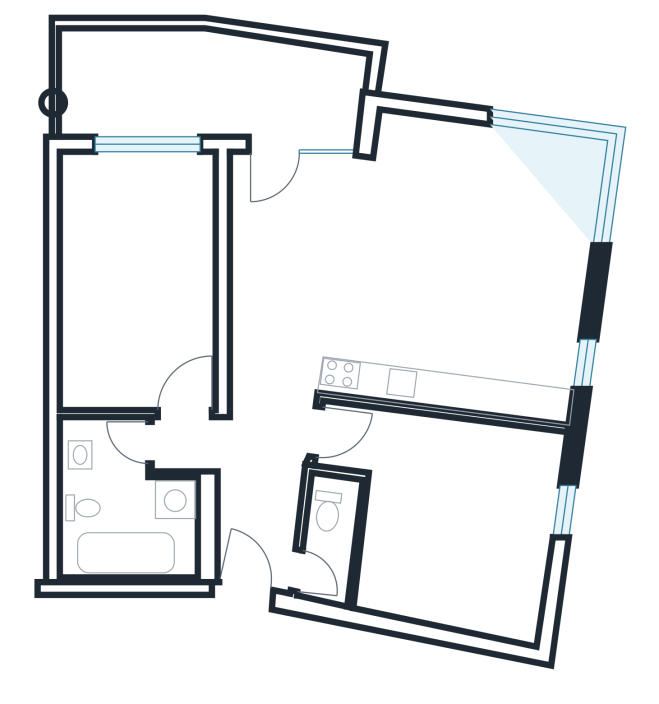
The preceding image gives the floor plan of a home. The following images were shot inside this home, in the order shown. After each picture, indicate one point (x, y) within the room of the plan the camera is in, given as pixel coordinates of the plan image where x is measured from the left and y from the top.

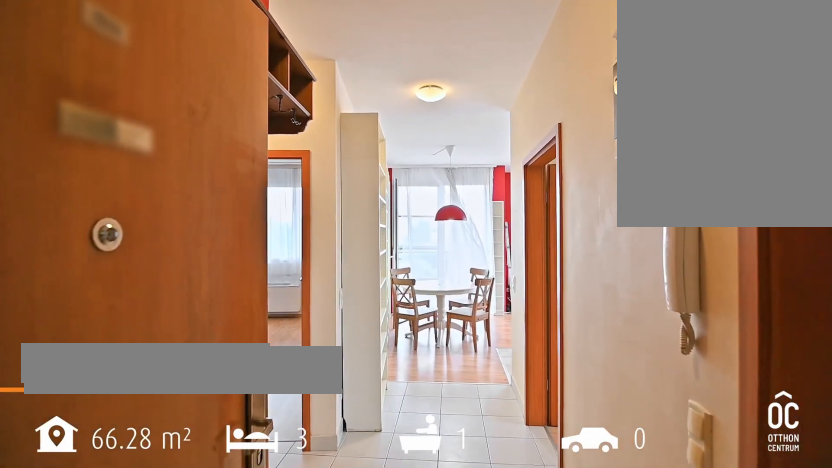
(256, 457)
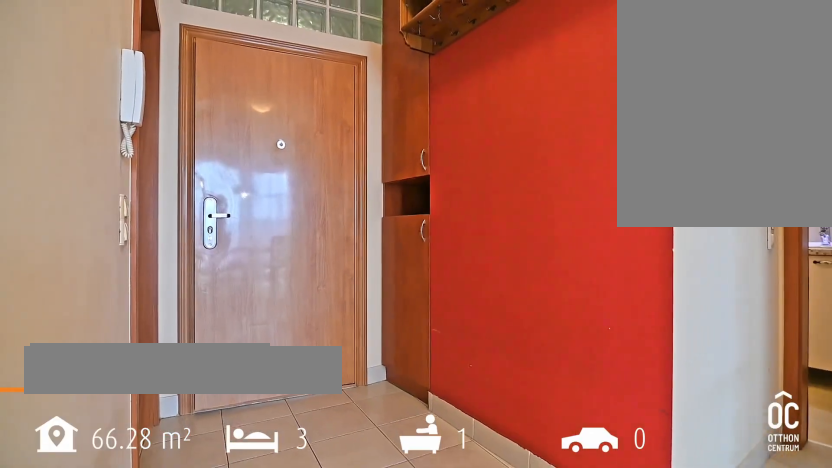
(256, 457)
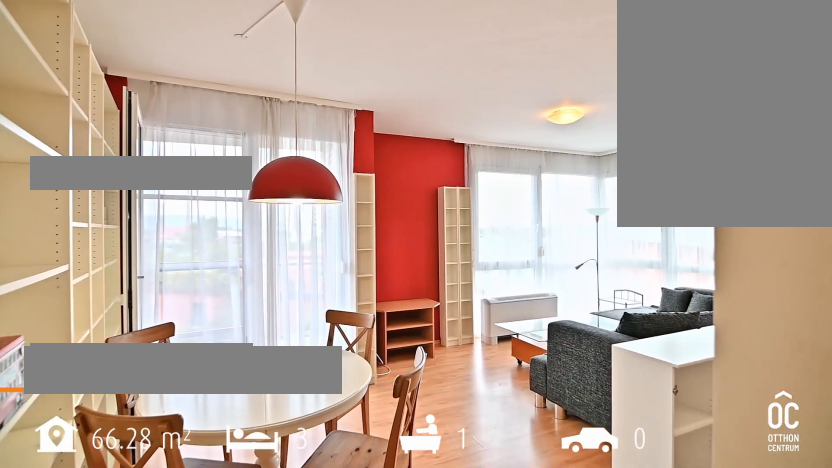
(480, 224)
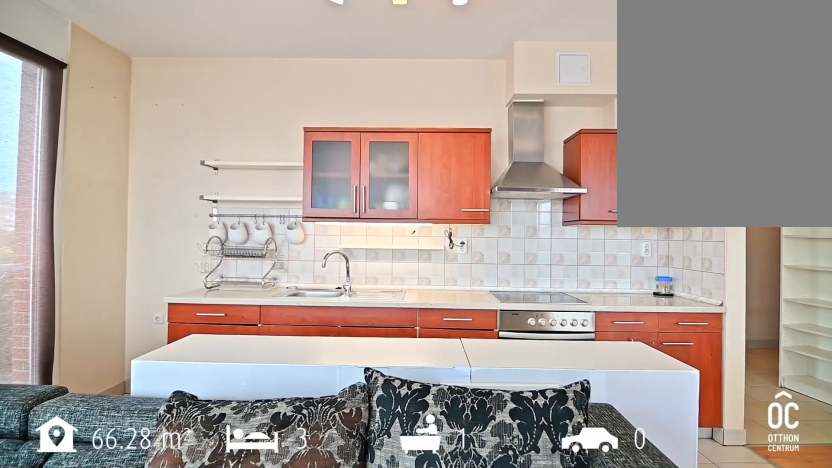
(480, 224)
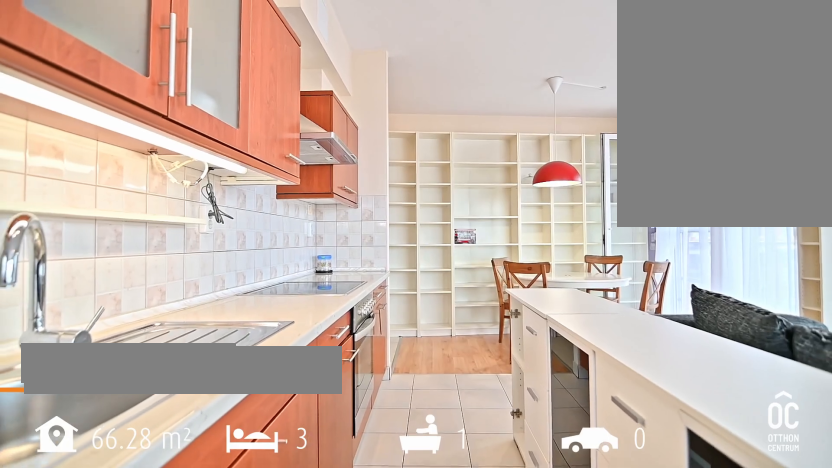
(453, 363)
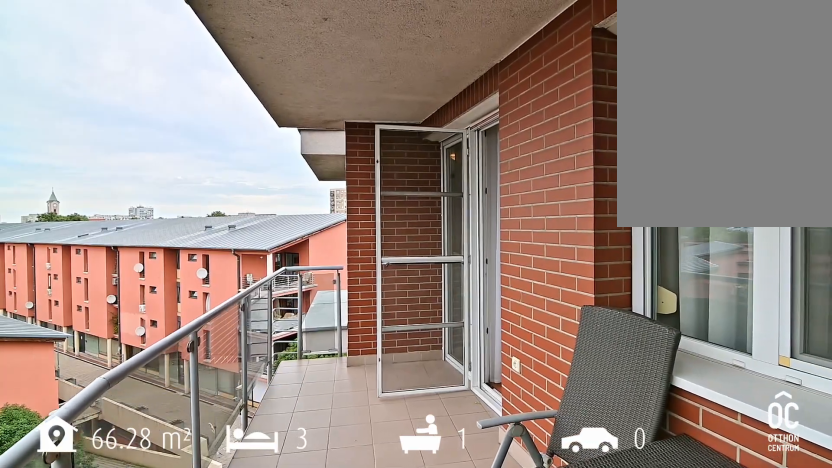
(202, 81)
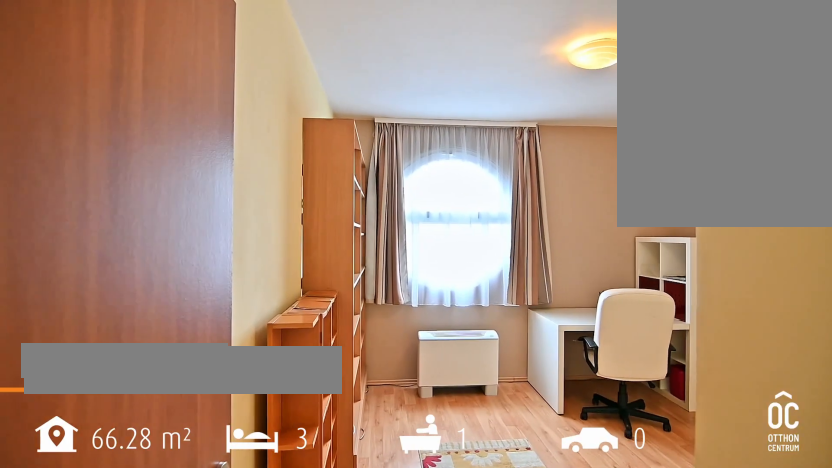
(444, 522)
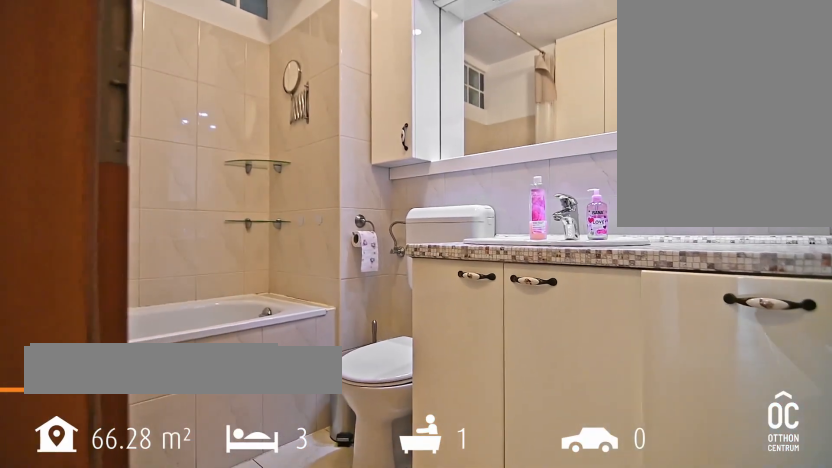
(119, 500)
